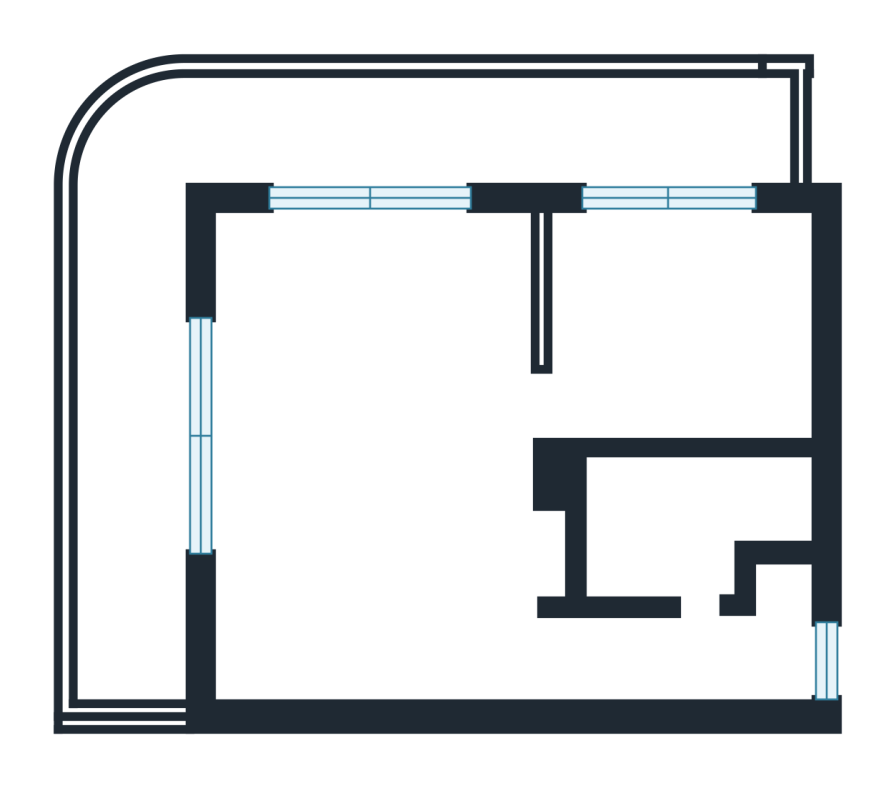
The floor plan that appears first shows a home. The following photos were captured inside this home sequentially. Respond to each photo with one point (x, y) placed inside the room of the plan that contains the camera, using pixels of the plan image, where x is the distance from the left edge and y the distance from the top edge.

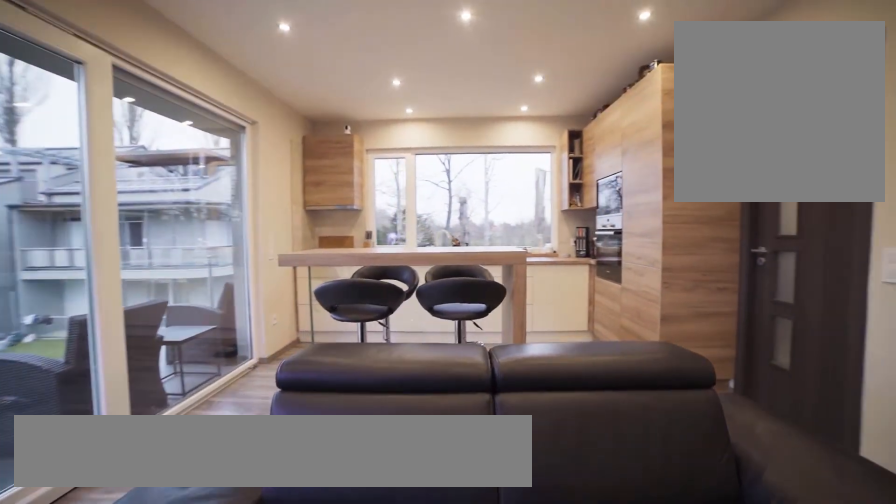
(381, 478)
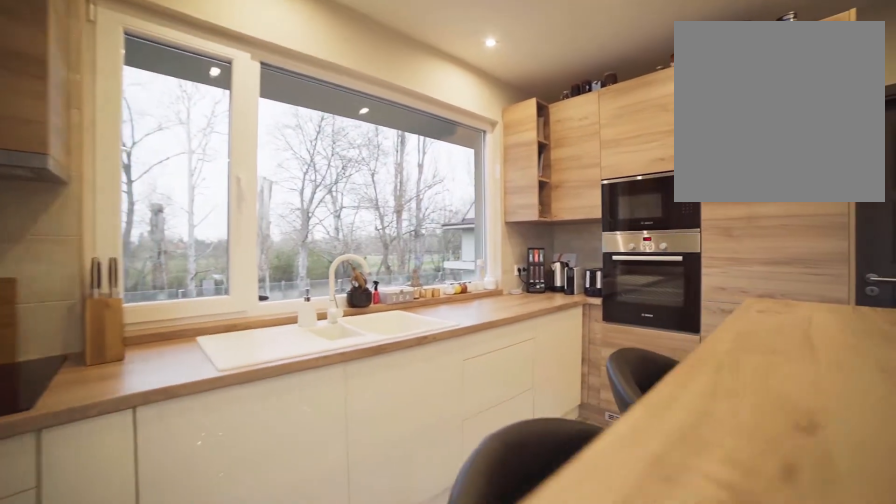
(380, 478)
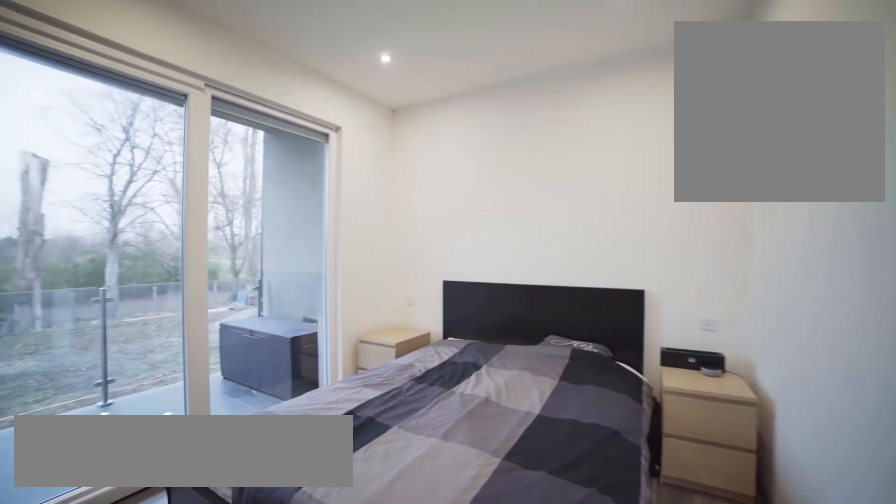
(693, 335)
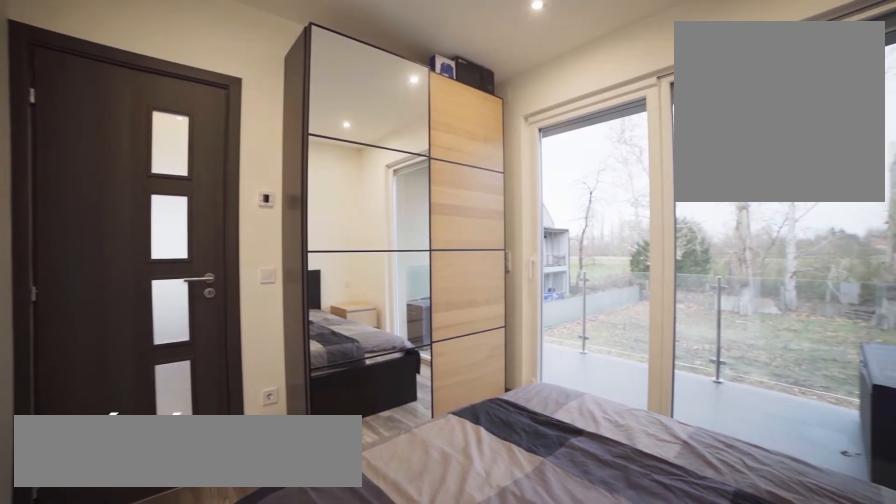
(693, 335)
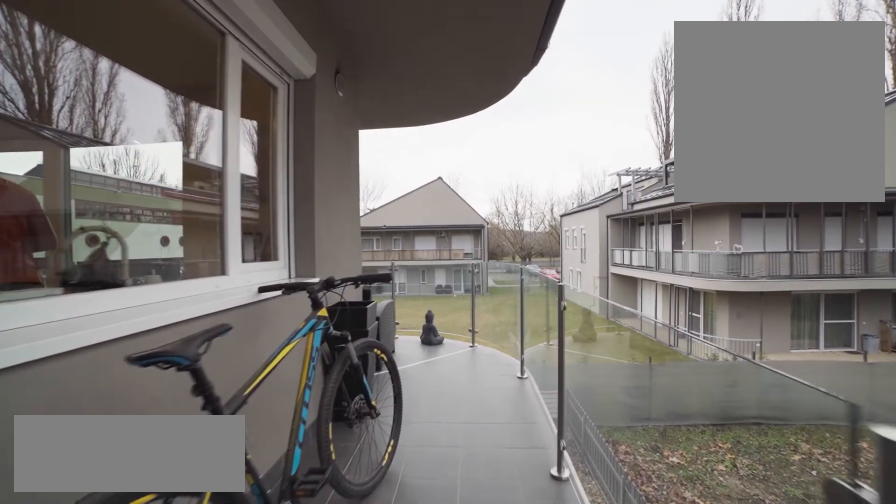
(372, 123)
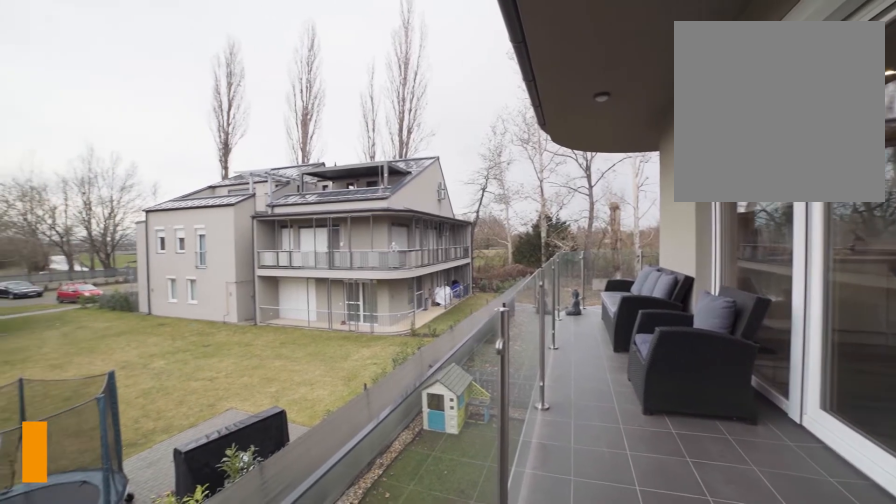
(136, 442)
